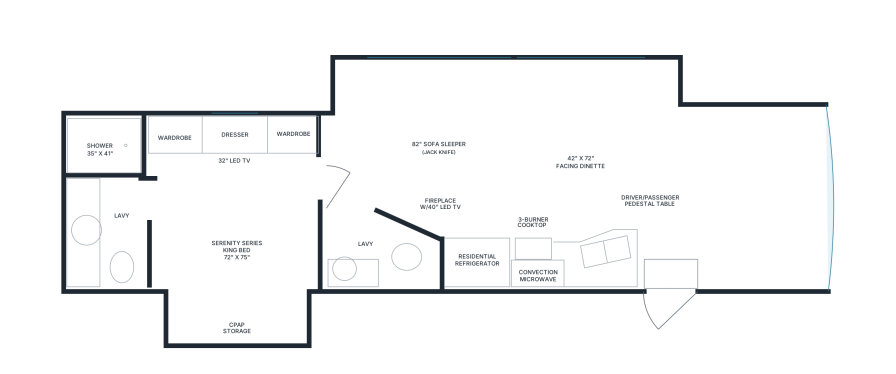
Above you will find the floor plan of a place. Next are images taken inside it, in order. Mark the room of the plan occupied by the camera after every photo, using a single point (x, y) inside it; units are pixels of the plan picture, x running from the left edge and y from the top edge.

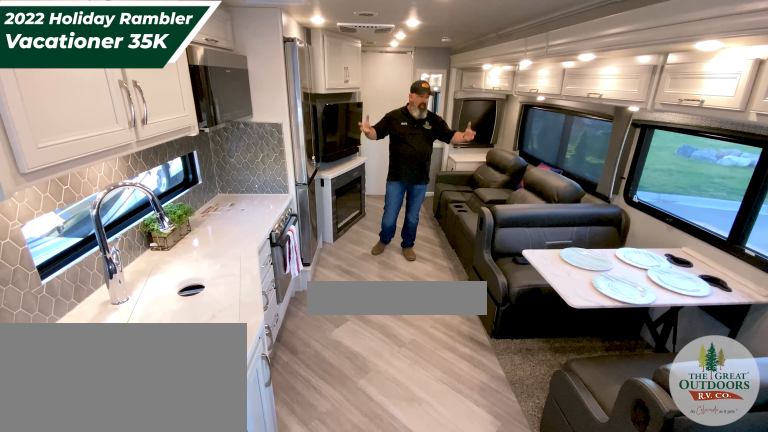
(503, 171)
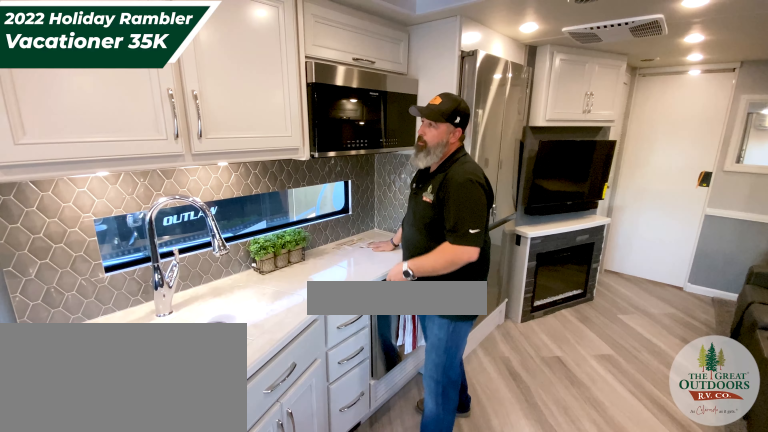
(503, 171)
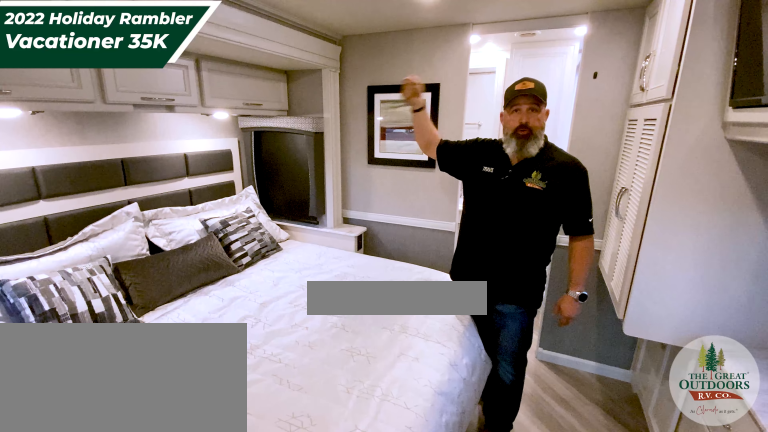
(234, 226)
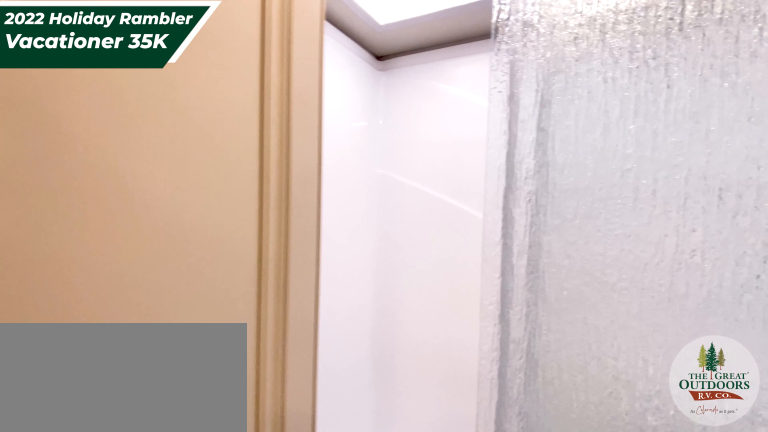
(106, 192)
